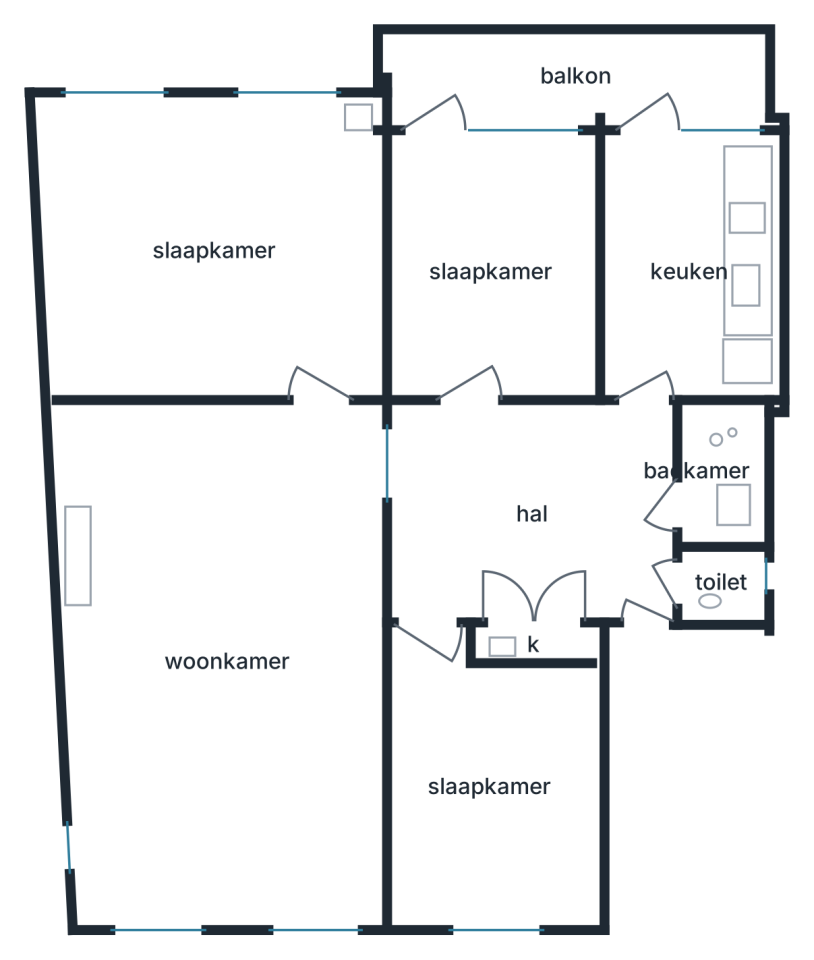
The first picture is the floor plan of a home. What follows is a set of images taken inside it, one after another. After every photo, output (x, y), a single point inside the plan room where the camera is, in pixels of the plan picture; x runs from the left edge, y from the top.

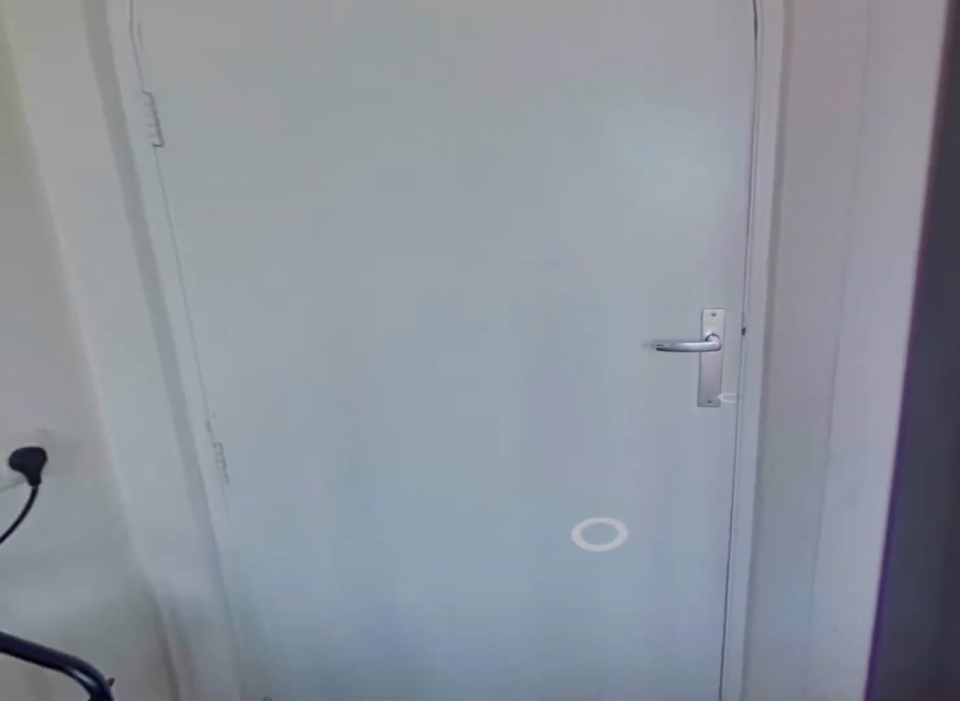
(213, 249)
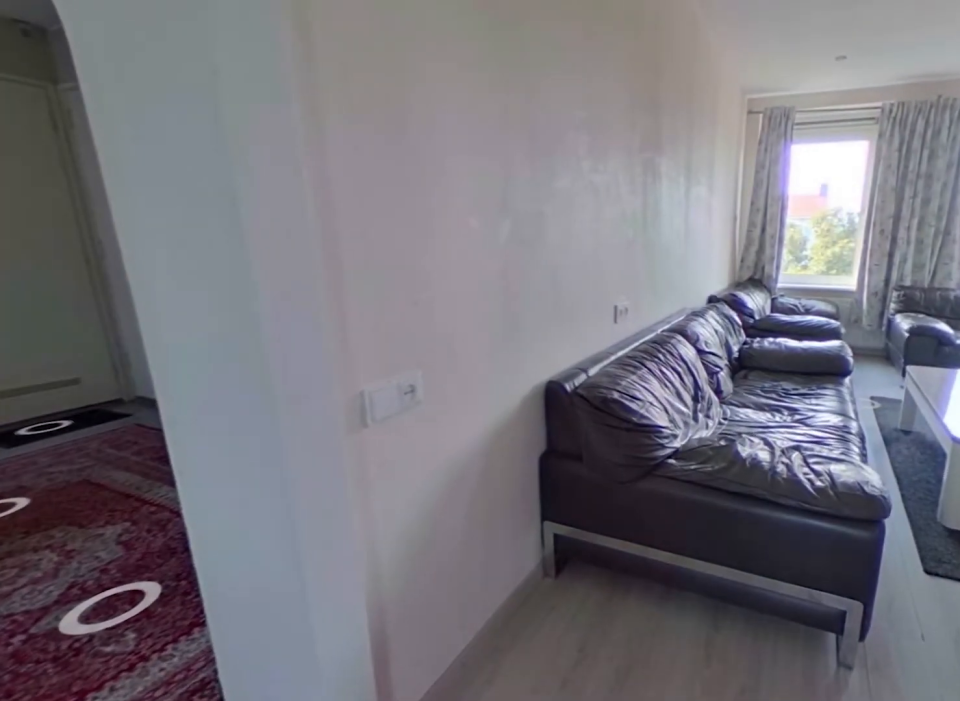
(229, 662)
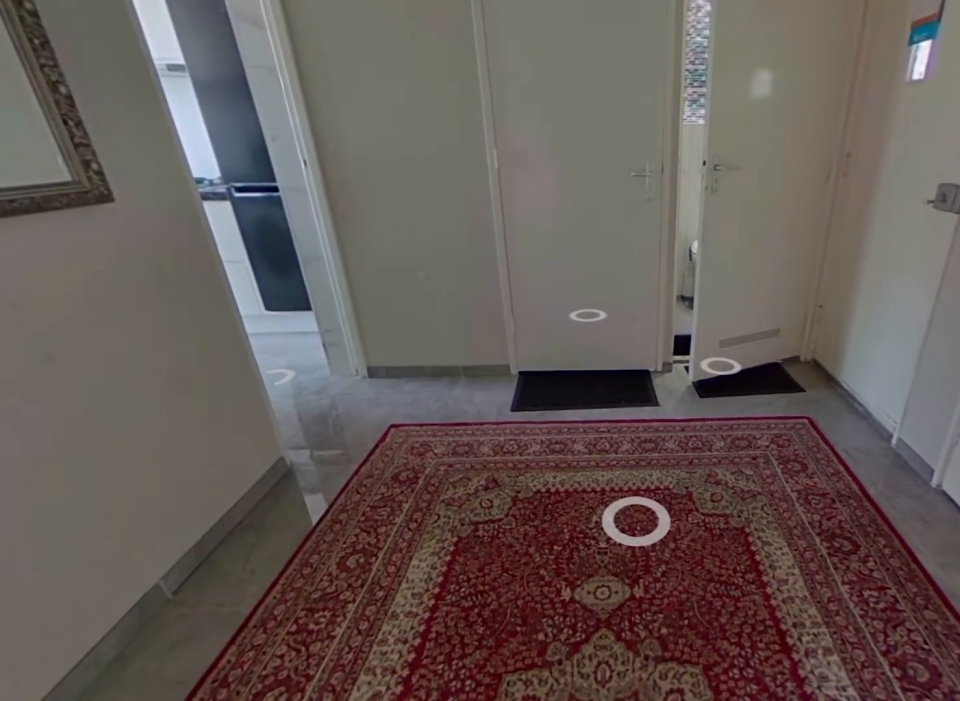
(529, 506)
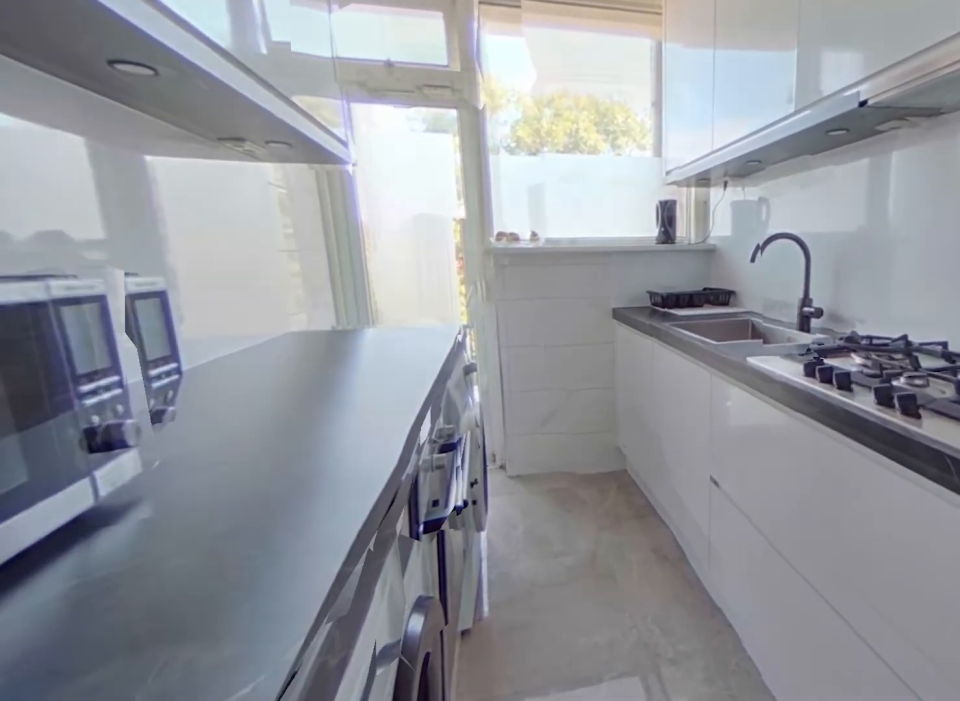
(687, 267)
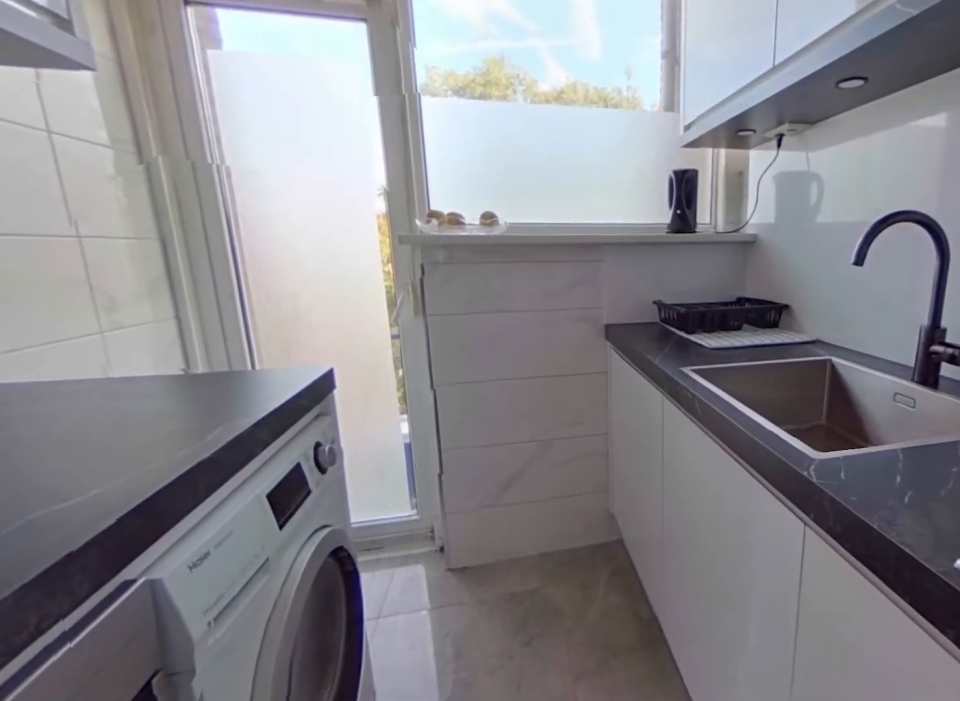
(687, 267)
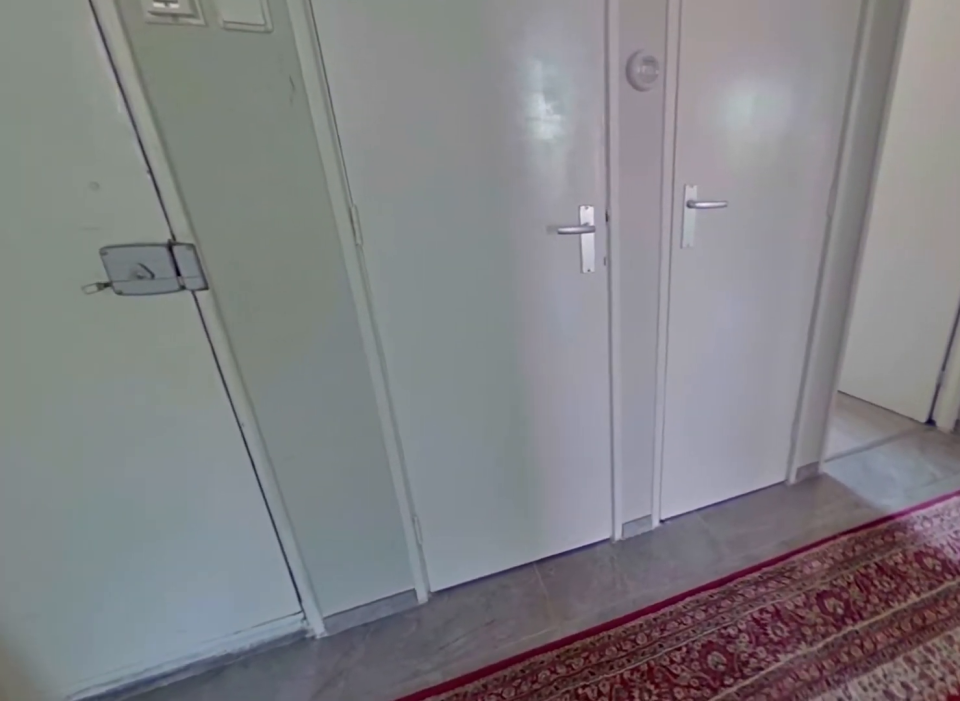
(530, 507)
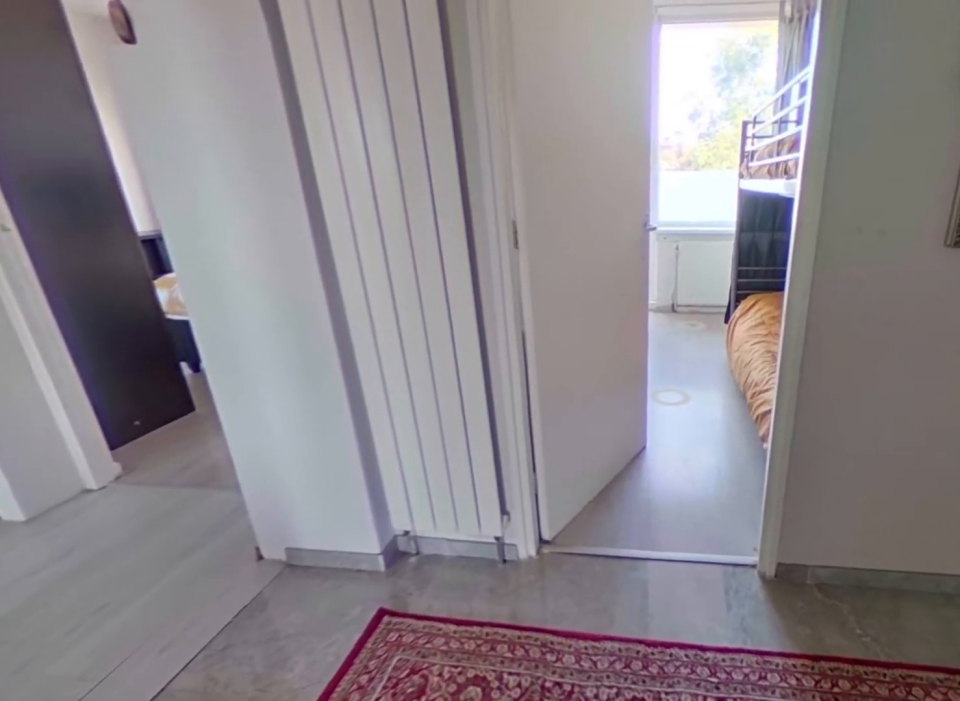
(530, 507)
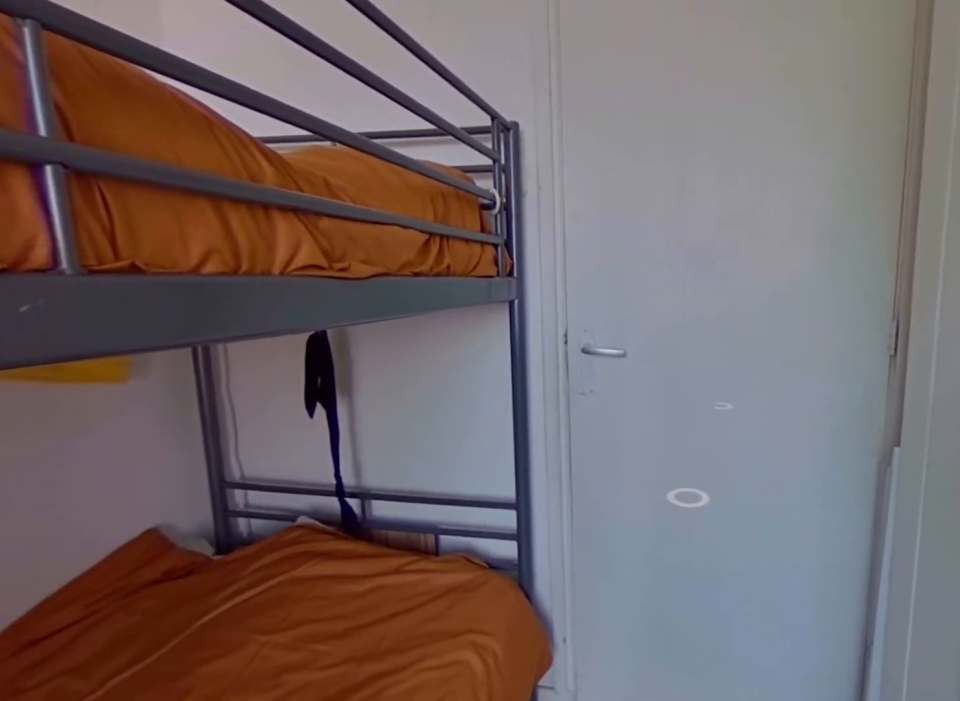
(490, 267)
